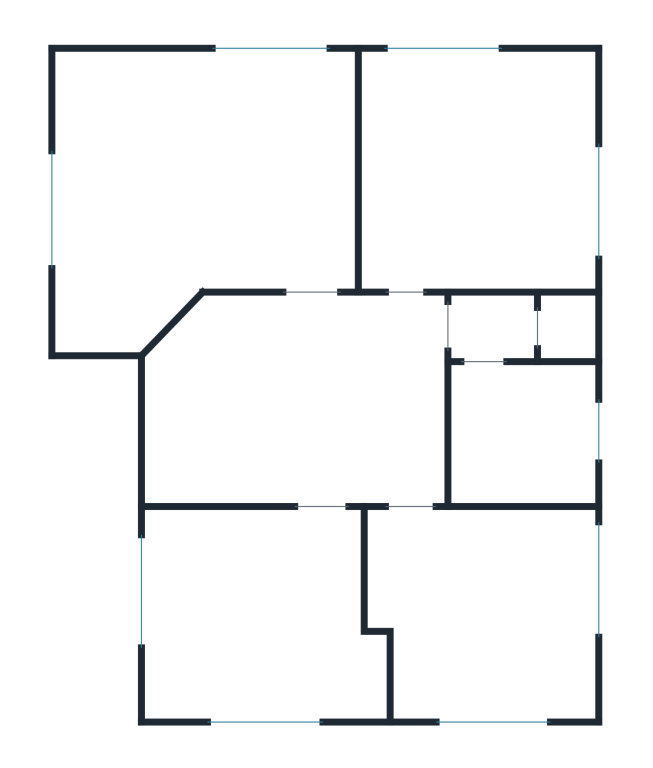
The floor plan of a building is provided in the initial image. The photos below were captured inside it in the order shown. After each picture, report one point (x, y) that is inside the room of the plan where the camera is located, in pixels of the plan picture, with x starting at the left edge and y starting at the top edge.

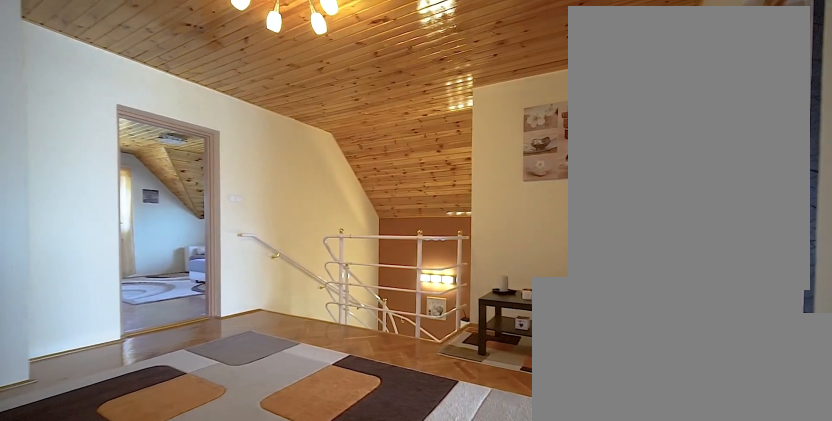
(363, 393)
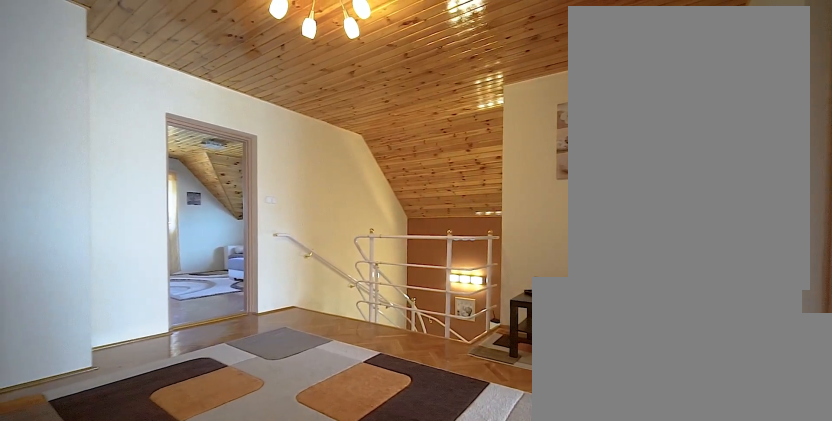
(364, 393)
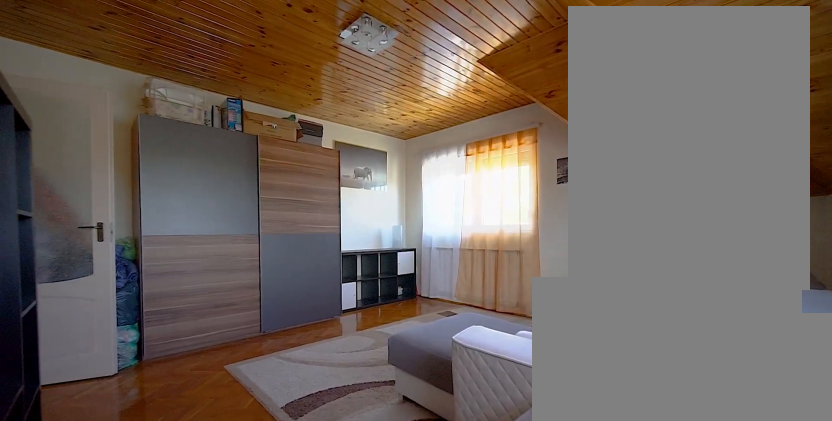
(256, 624)
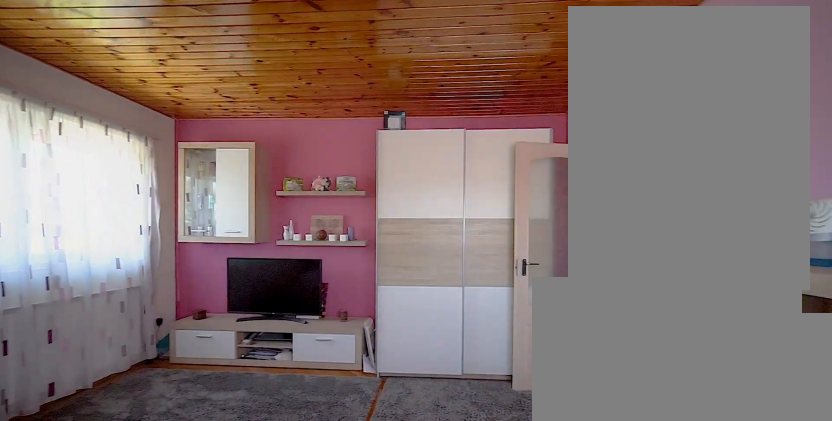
(493, 624)
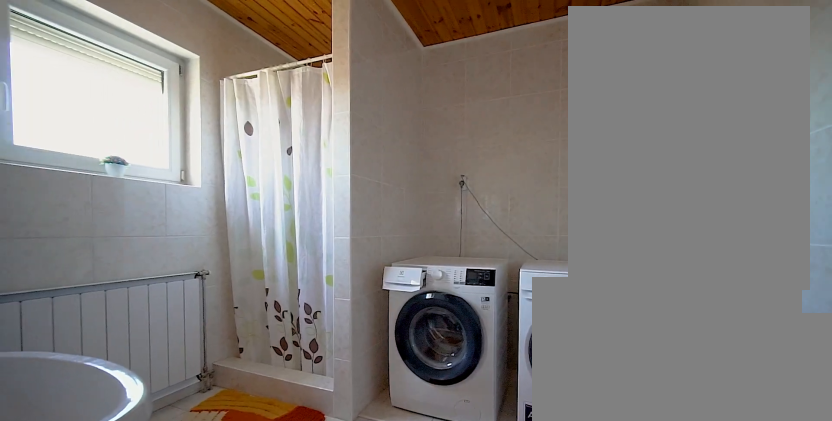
(523, 438)
